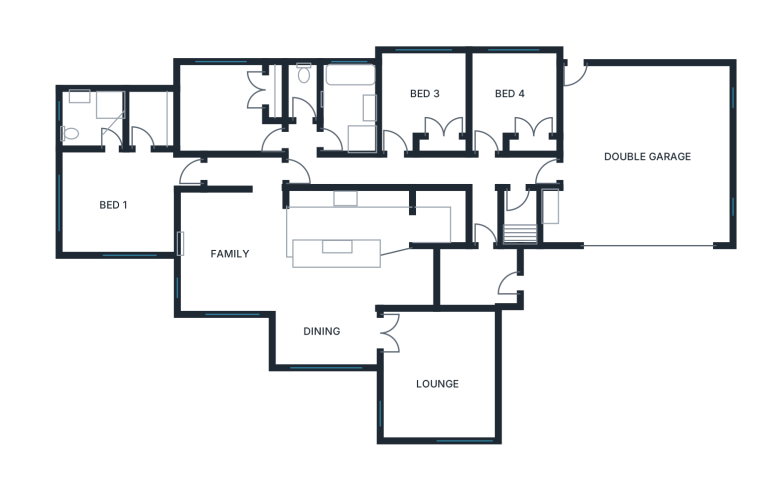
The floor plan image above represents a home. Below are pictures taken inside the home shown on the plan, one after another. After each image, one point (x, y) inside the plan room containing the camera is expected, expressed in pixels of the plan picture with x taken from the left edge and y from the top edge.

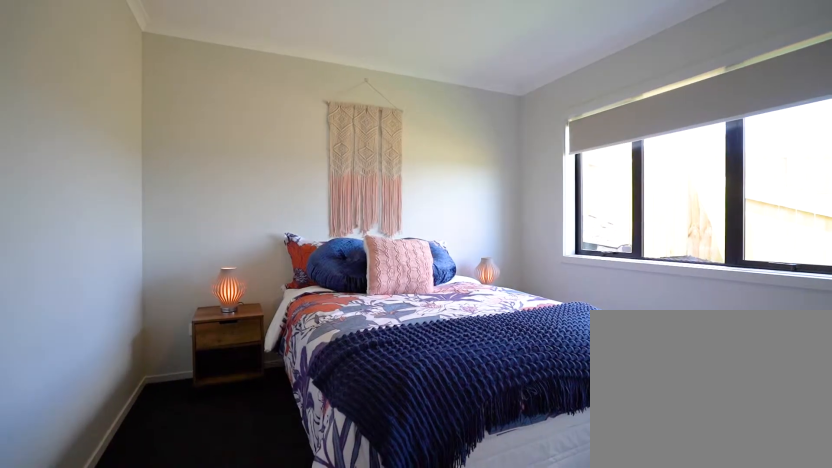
(231, 107)
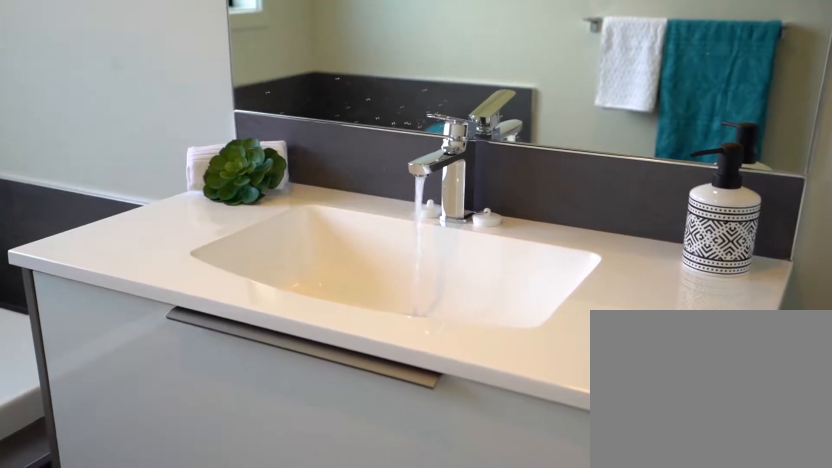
(349, 108)
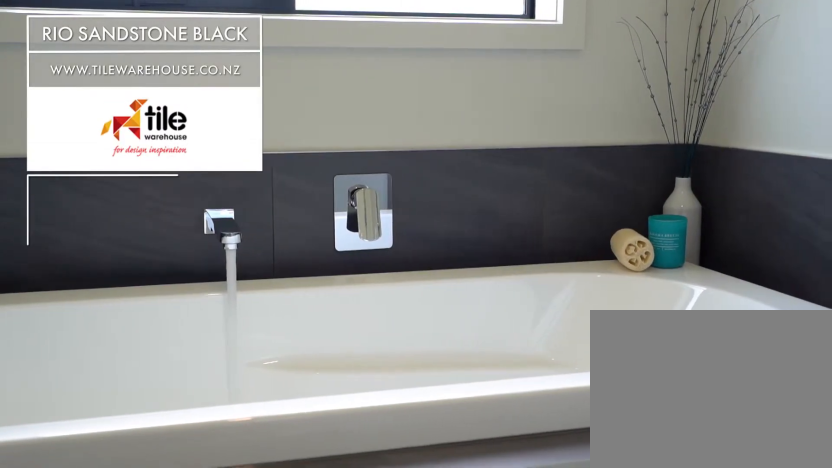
(349, 107)
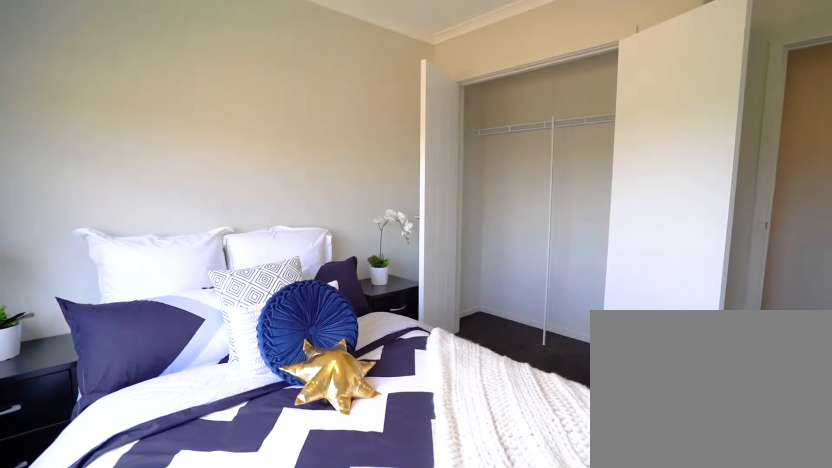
(423, 104)
